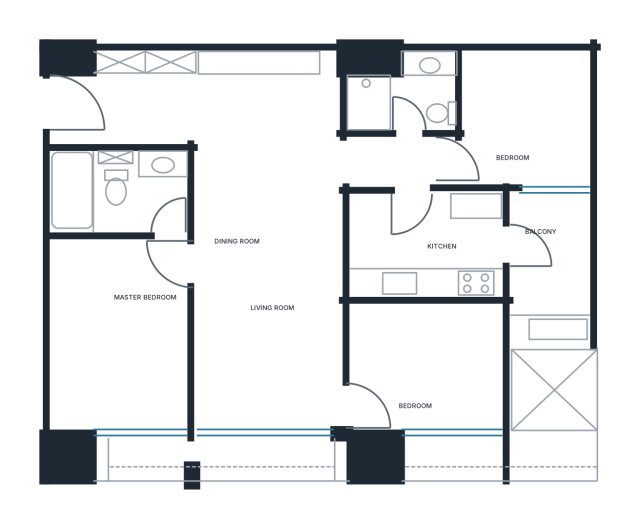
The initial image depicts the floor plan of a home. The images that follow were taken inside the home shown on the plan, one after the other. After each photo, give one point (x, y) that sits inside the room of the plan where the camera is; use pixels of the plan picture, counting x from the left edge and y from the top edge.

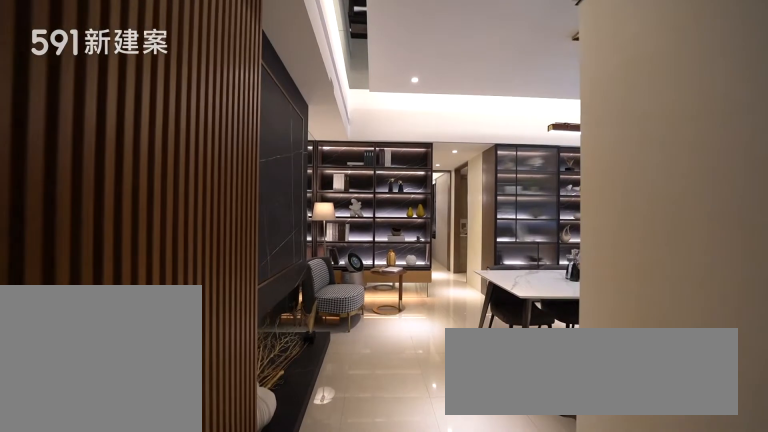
(123, 96)
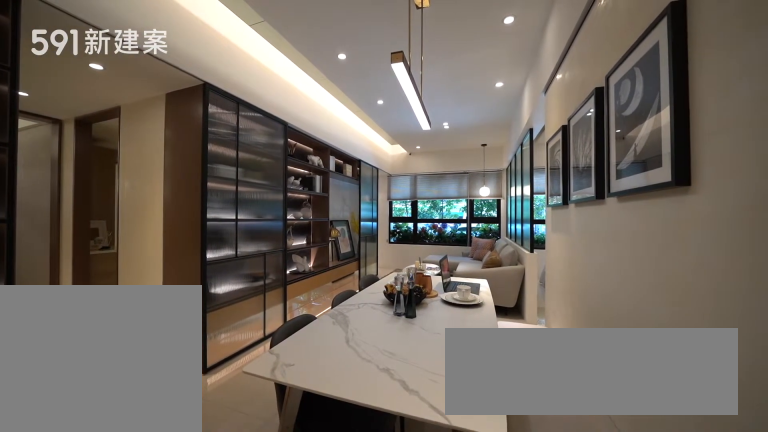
(268, 291)
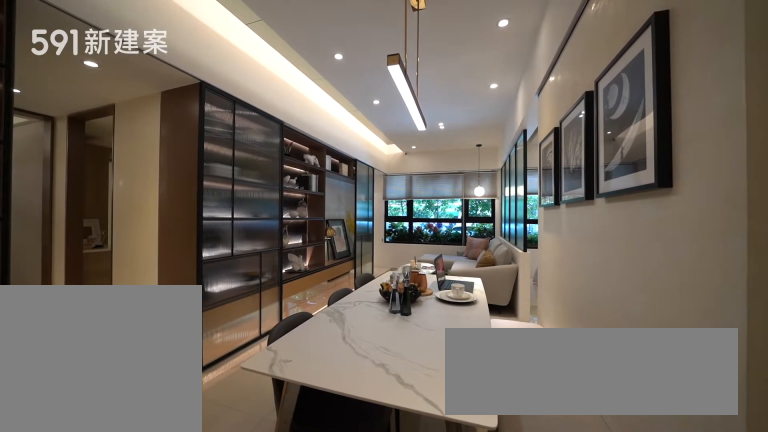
(268, 291)
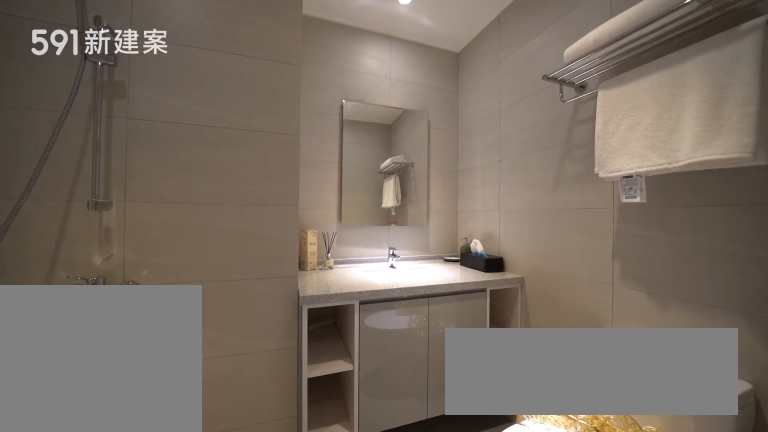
(404, 89)
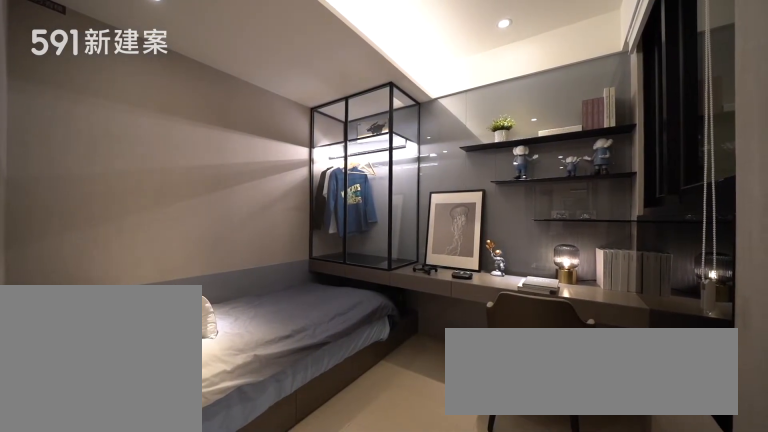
(521, 120)
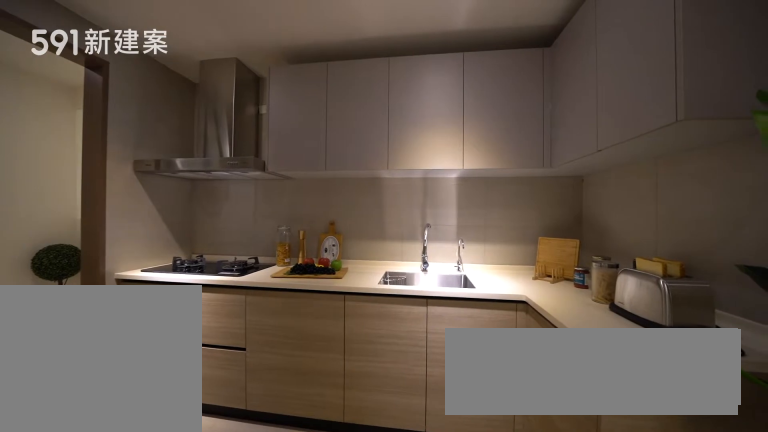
(428, 243)
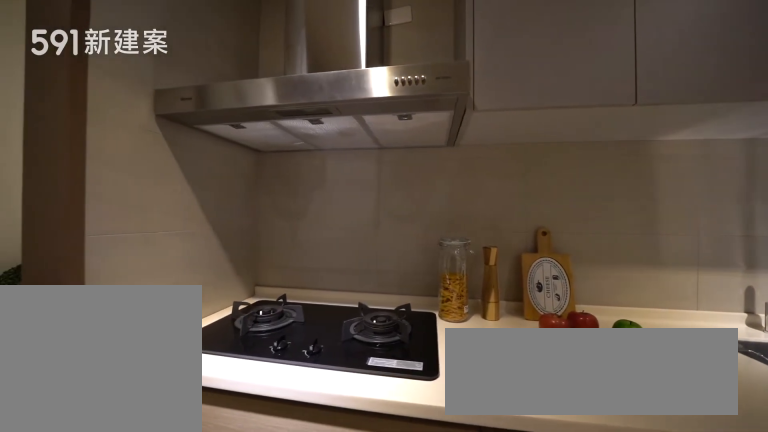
(428, 243)
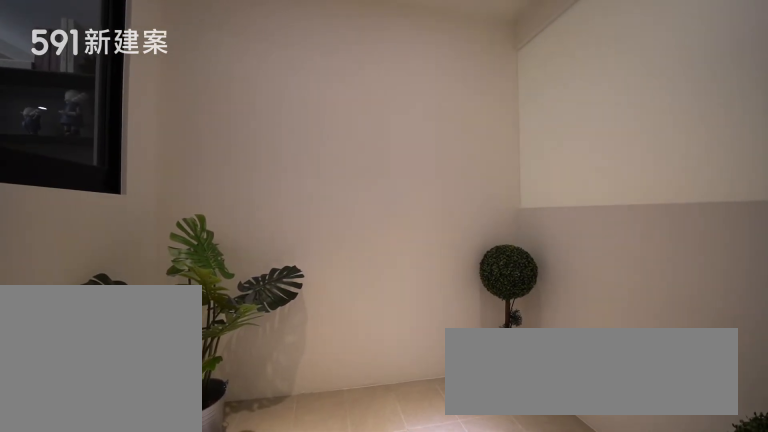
(552, 252)
